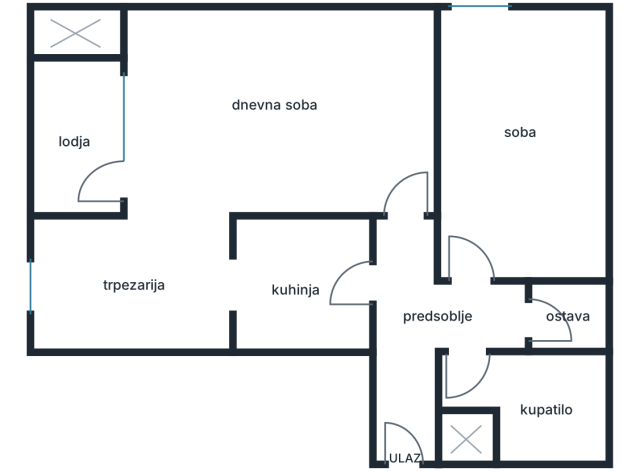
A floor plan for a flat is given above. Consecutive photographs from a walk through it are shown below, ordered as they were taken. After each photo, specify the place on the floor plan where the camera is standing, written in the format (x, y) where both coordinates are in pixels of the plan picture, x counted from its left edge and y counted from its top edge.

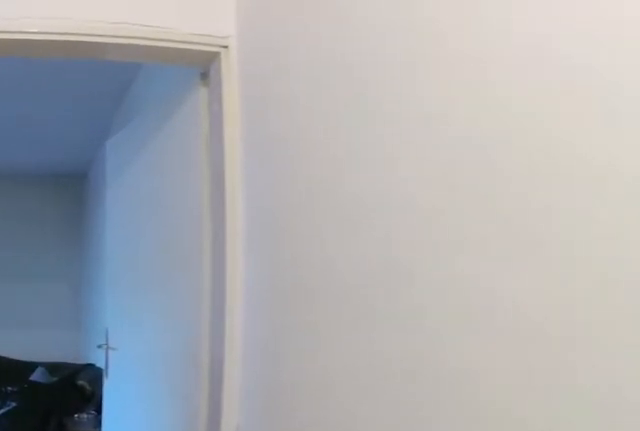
(411, 319)
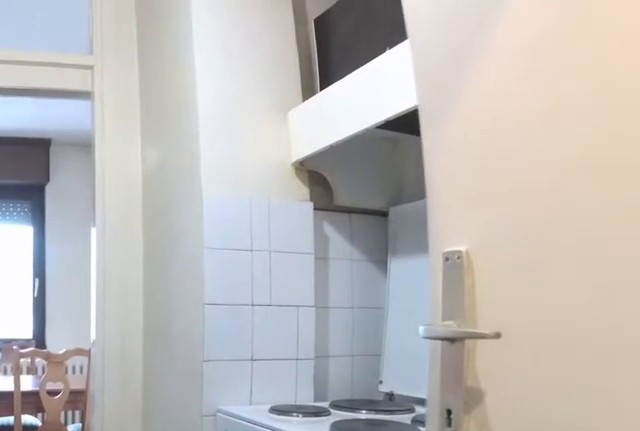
(392, 306)
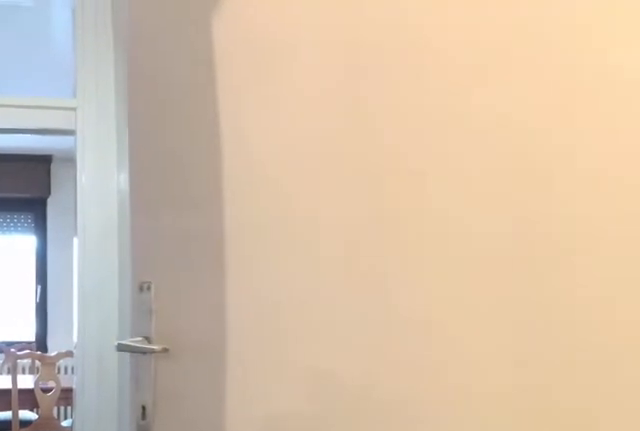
(397, 315)
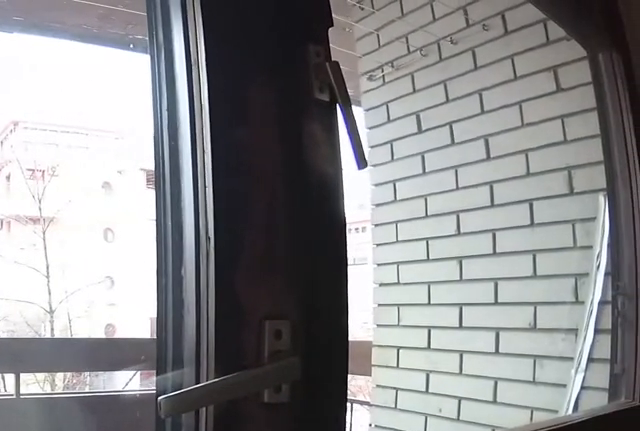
(152, 144)
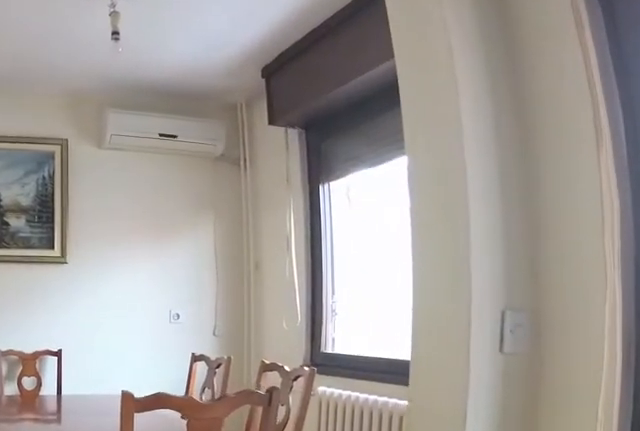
(155, 163)
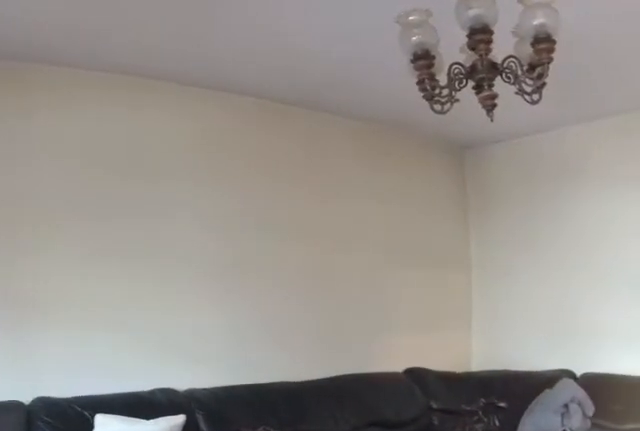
(154, 174)
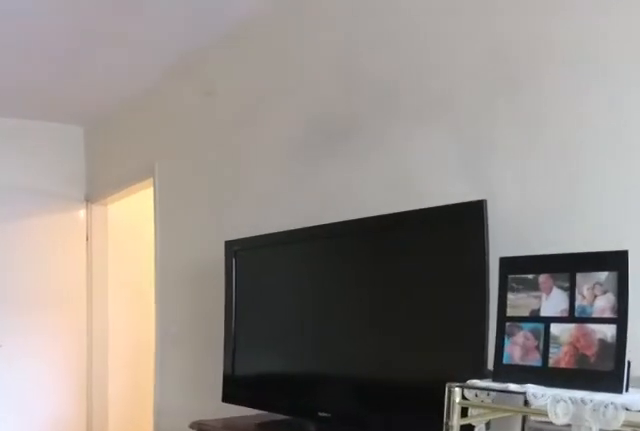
(185, 143)
